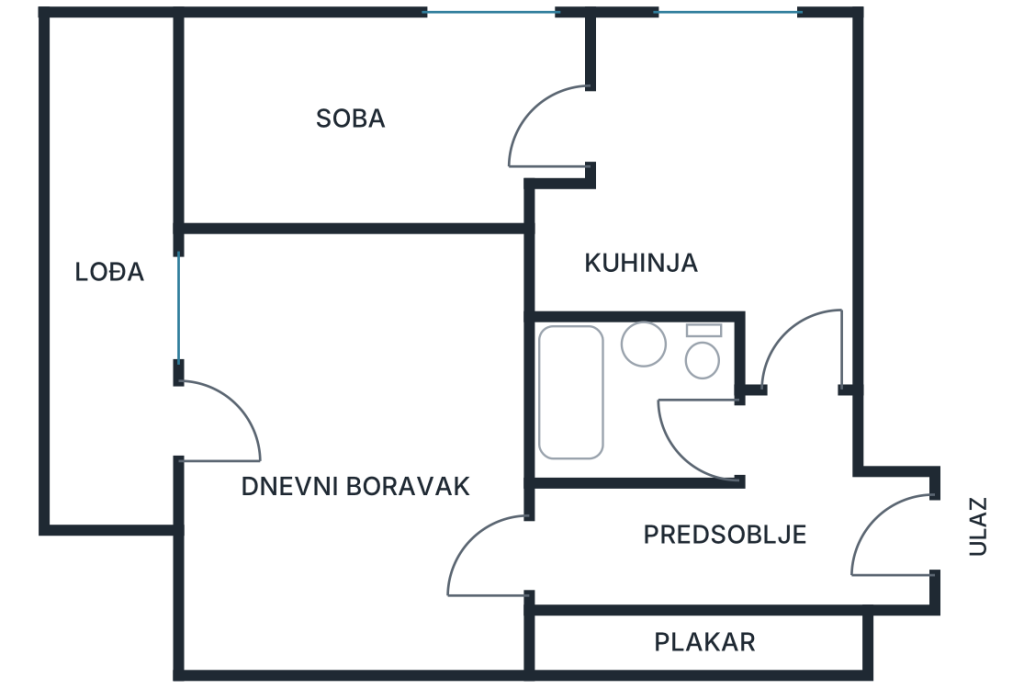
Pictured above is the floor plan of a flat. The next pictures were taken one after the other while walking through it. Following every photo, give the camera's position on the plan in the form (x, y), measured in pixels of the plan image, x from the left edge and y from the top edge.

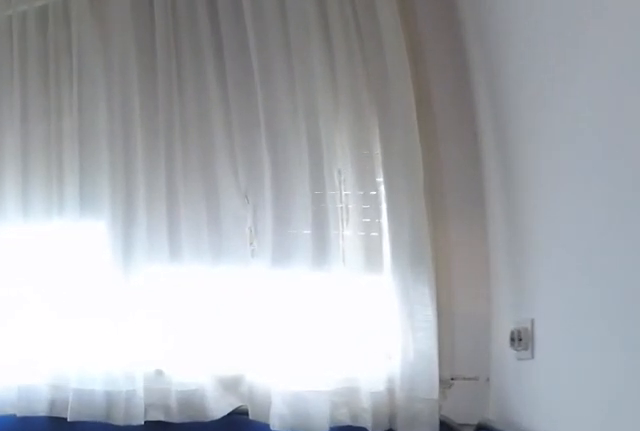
(794, 174)
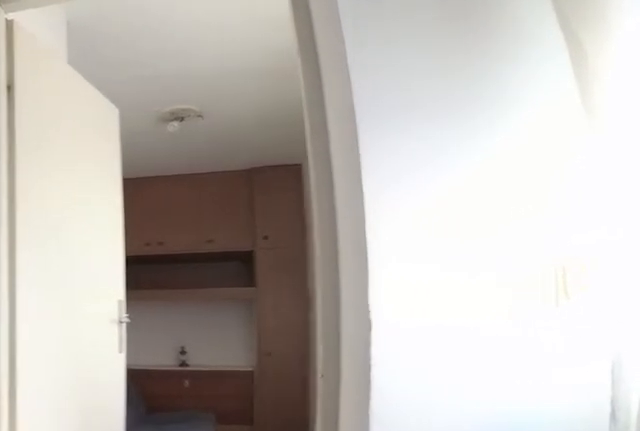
(814, 96)
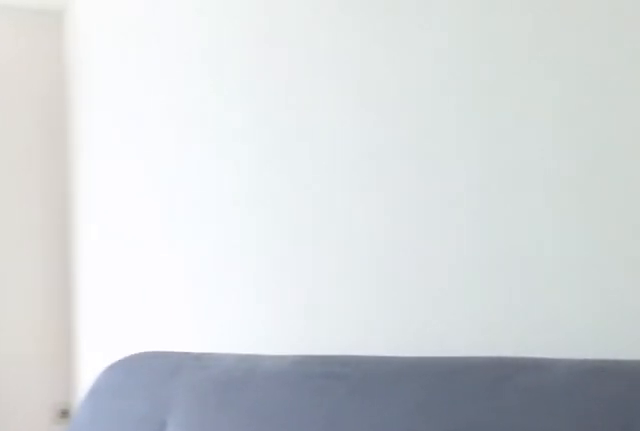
(226, 123)
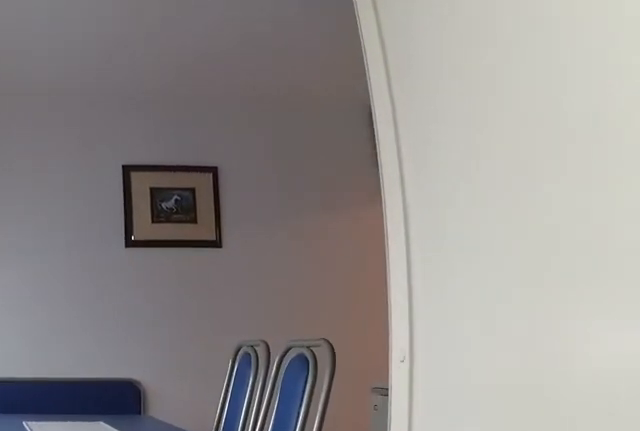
(469, 139)
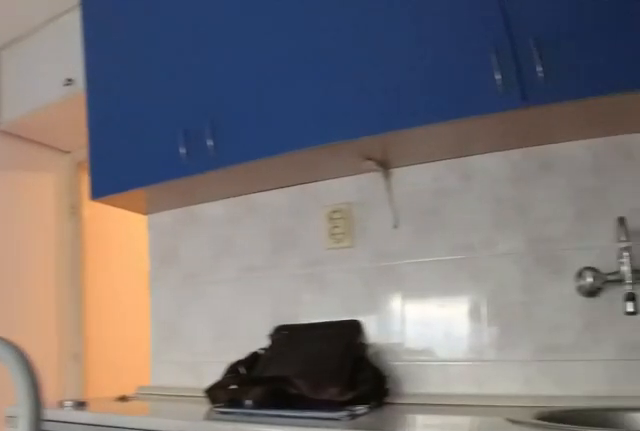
(600, 123)
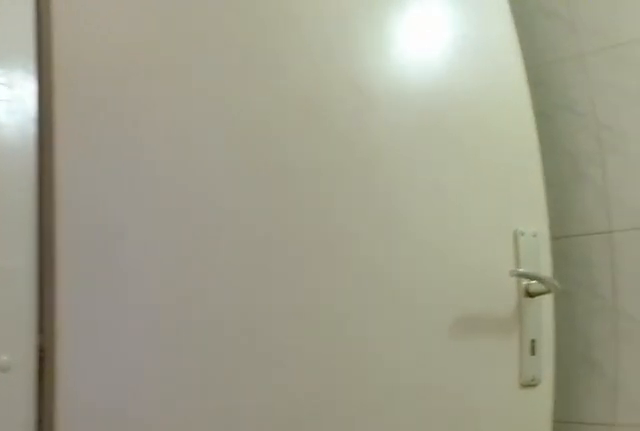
(783, 410)
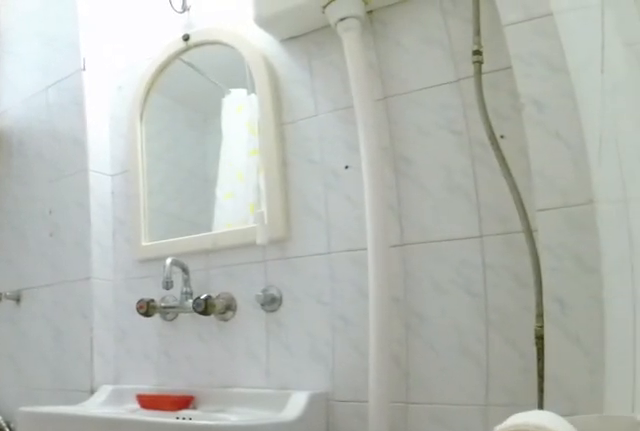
(756, 432)
